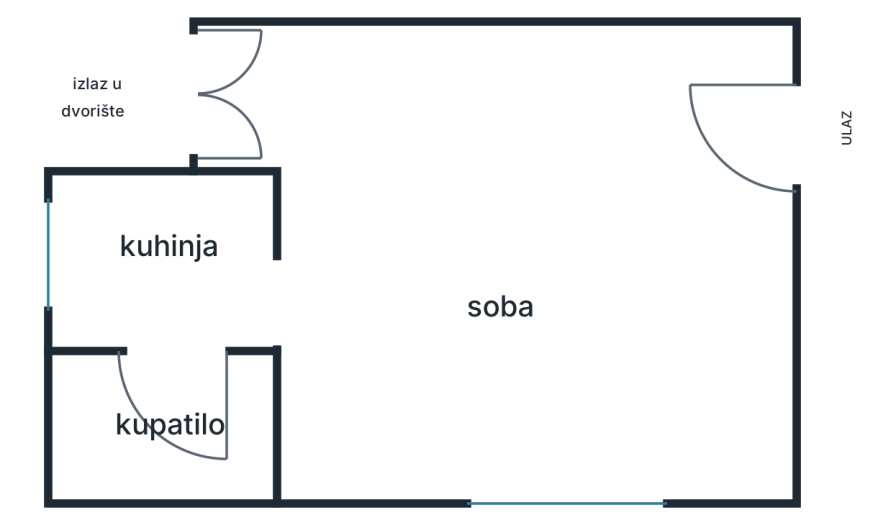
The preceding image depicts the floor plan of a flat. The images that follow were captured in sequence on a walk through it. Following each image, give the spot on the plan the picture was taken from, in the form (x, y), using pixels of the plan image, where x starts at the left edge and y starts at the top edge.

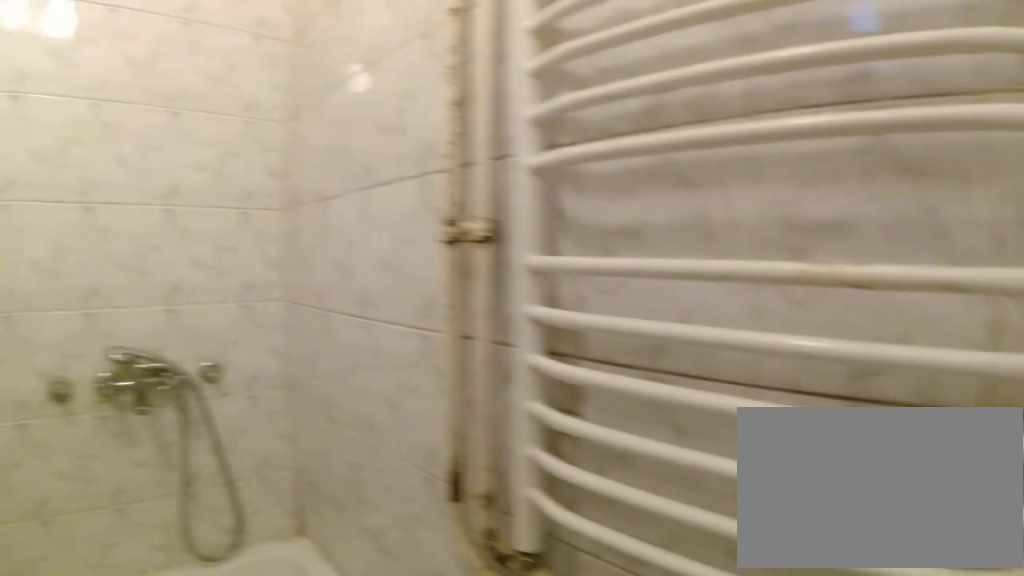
(112, 414)
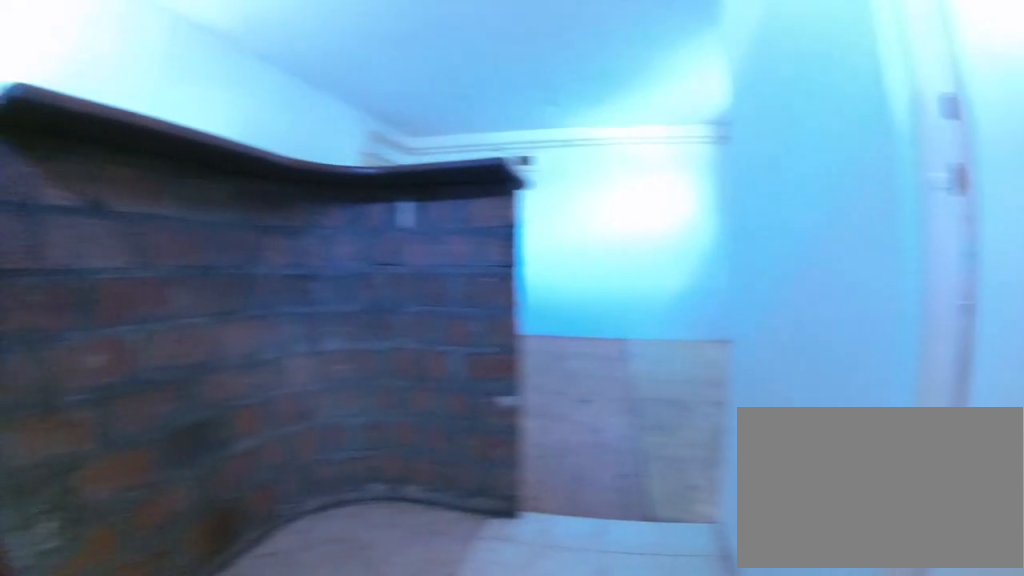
(166, 310)
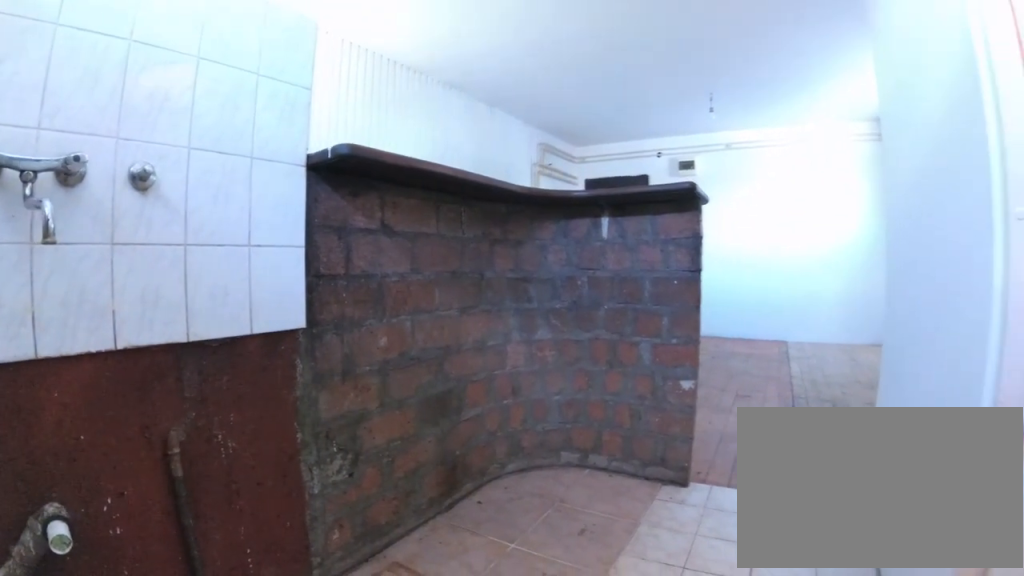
(127, 292)
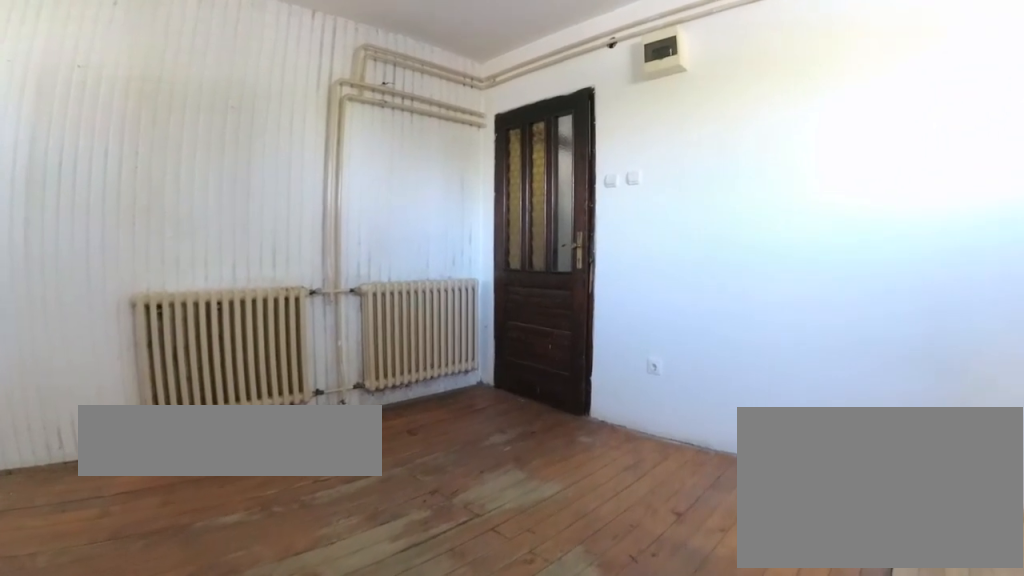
(510, 275)
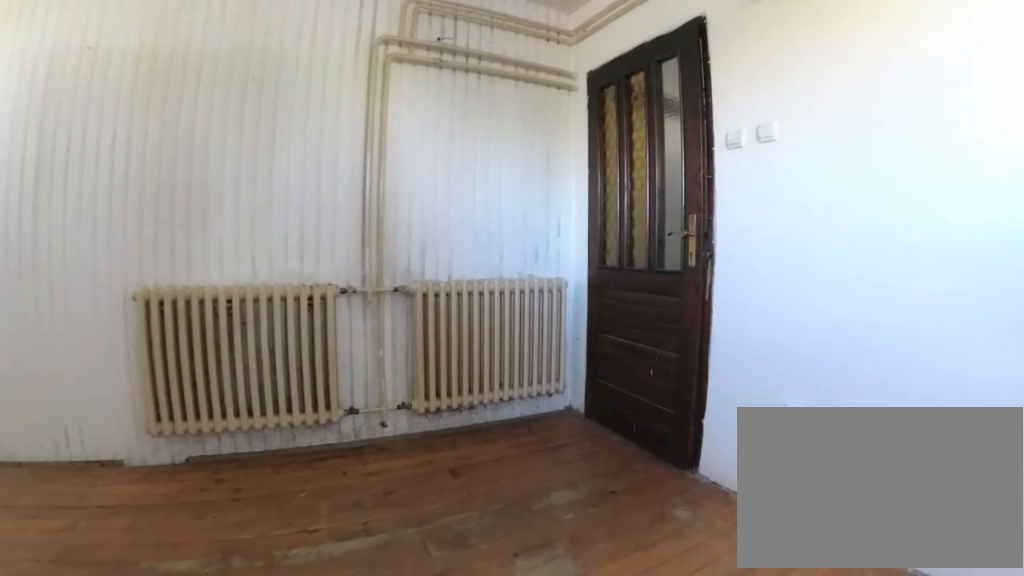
(570, 243)
